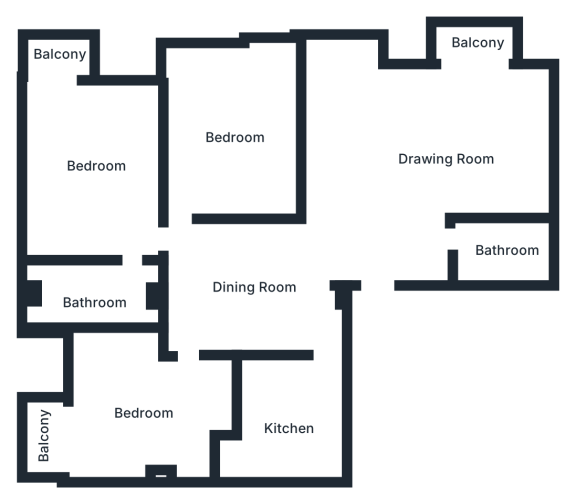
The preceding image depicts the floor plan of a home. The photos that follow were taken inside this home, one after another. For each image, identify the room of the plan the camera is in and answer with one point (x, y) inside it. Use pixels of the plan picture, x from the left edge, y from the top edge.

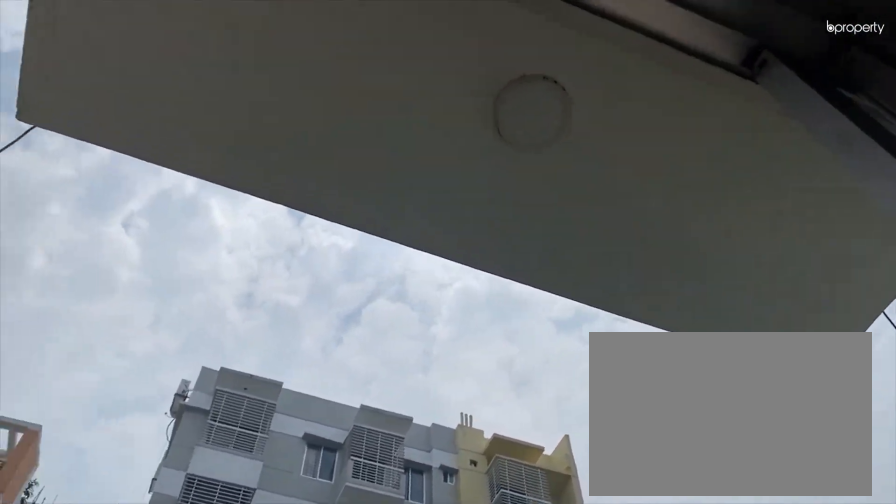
(473, 43)
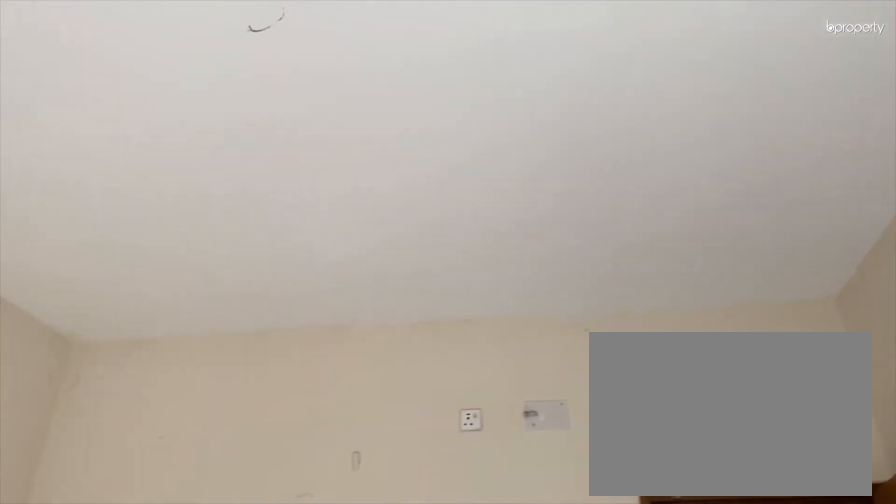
(238, 138)
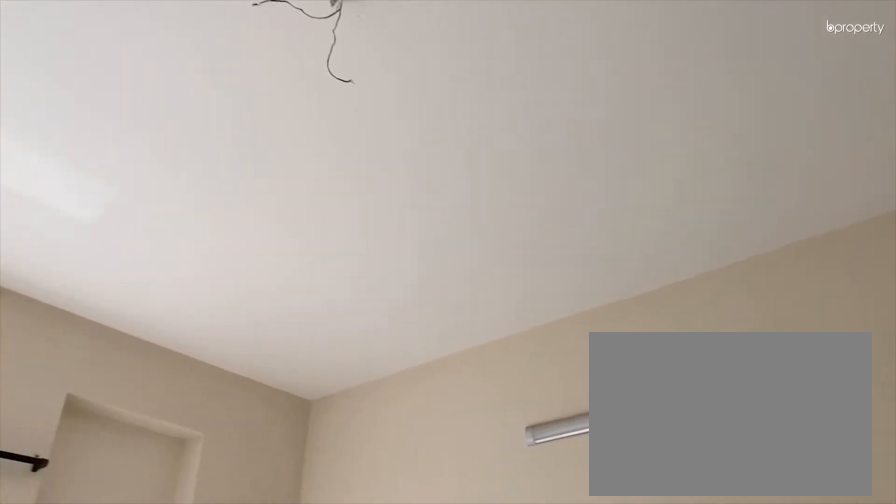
(238, 138)
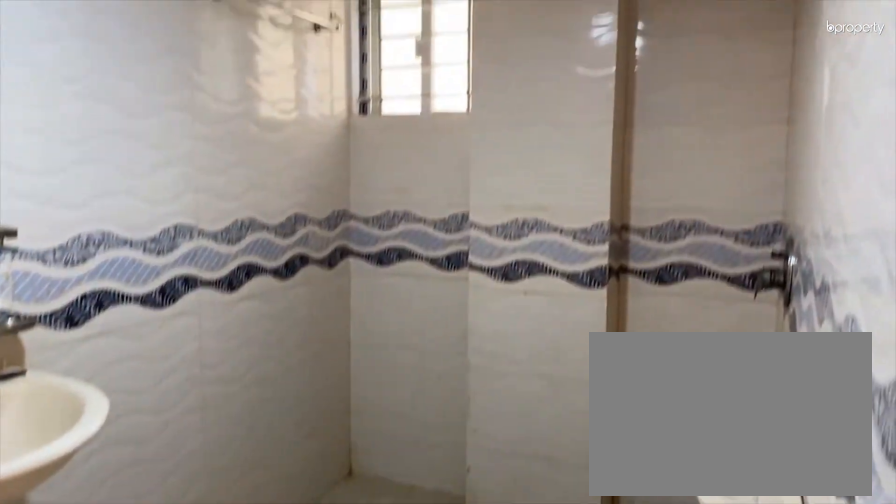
(96, 299)
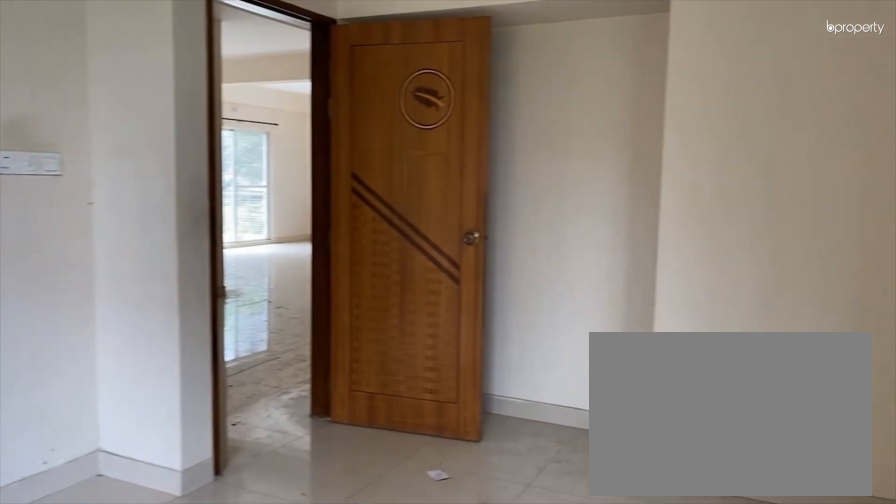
(149, 411)
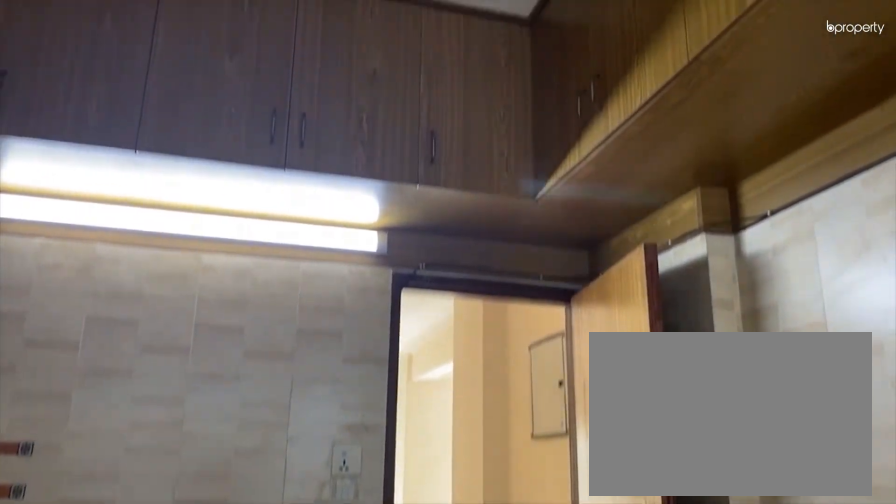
(290, 426)
